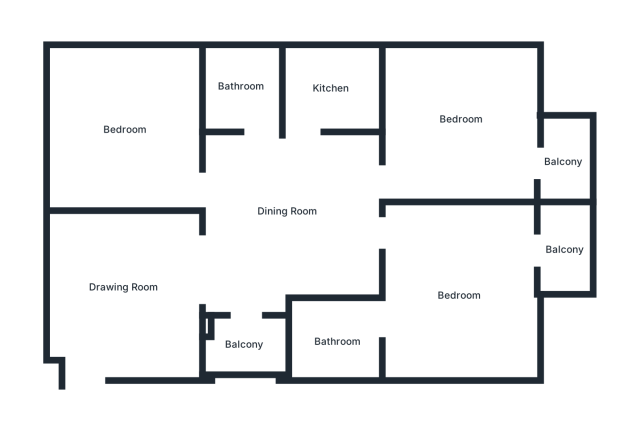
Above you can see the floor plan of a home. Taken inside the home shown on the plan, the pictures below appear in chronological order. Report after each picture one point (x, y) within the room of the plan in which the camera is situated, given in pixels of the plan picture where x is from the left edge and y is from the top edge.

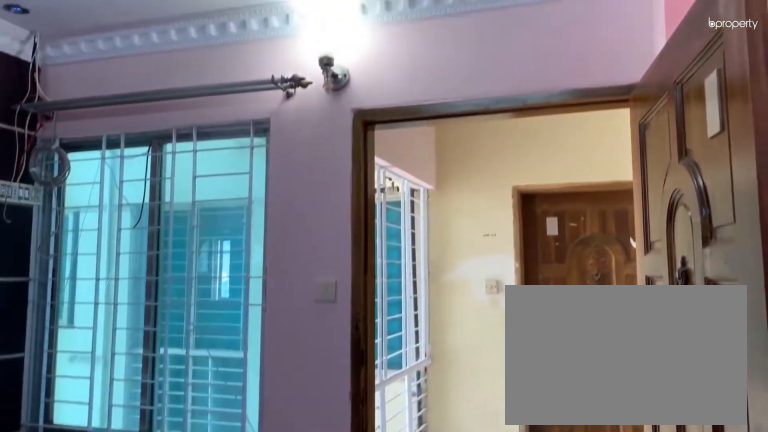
(122, 288)
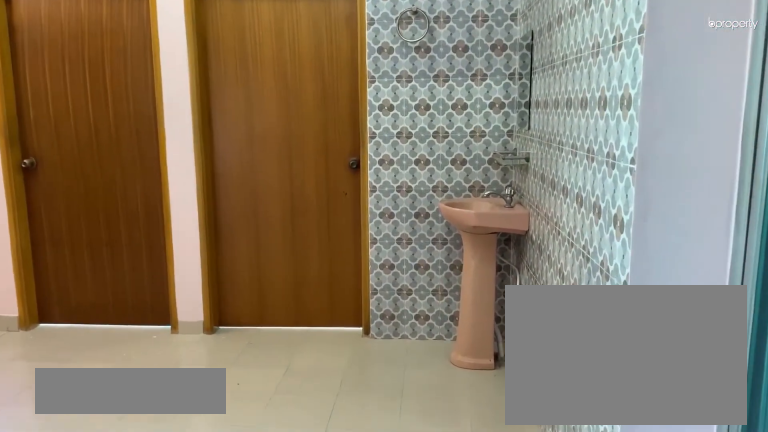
(285, 210)
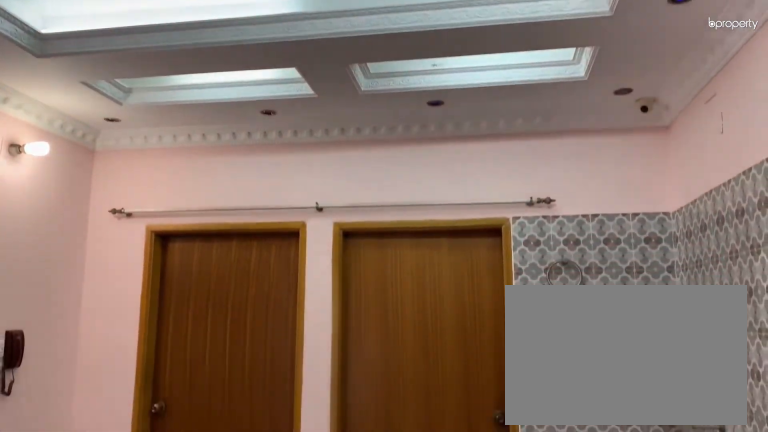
(285, 210)
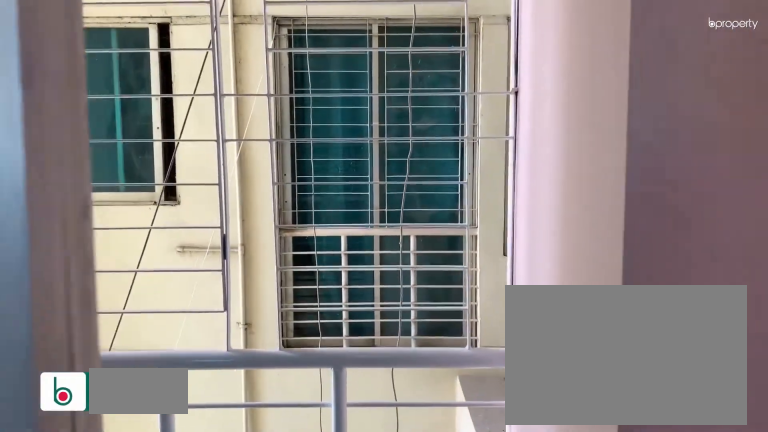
(245, 349)
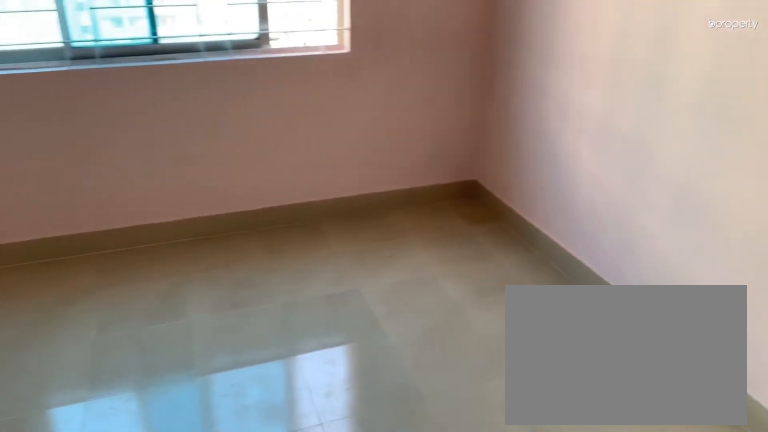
(127, 127)
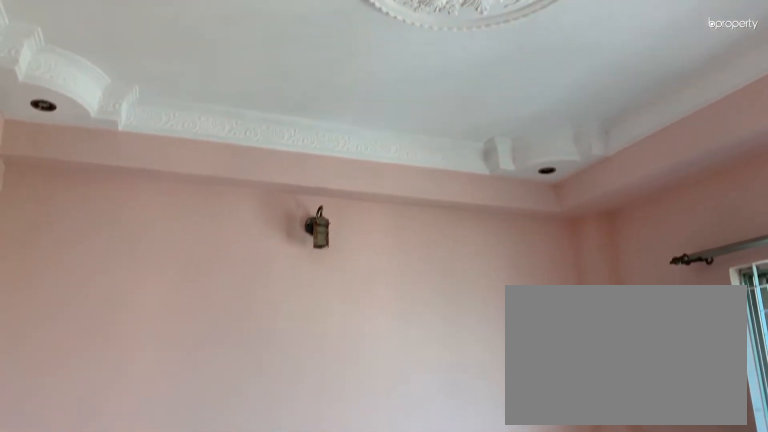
(127, 127)
